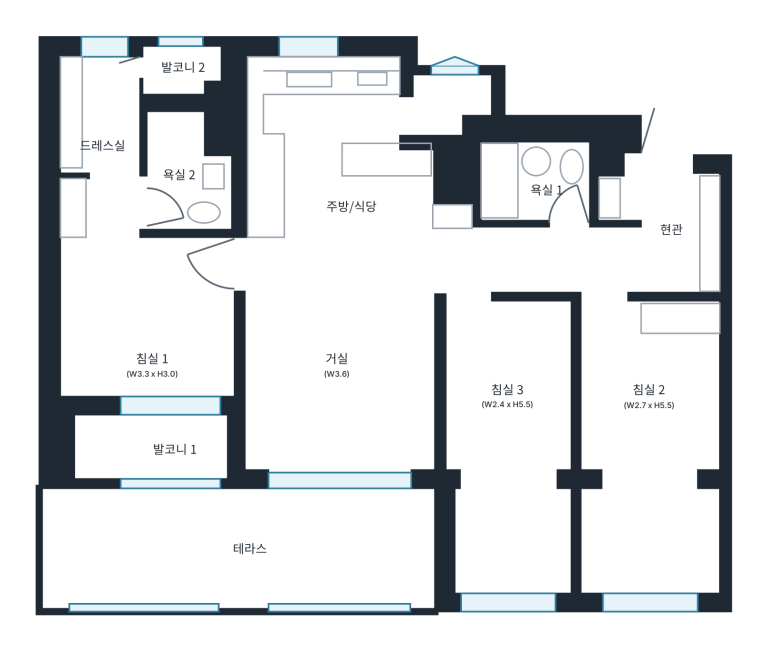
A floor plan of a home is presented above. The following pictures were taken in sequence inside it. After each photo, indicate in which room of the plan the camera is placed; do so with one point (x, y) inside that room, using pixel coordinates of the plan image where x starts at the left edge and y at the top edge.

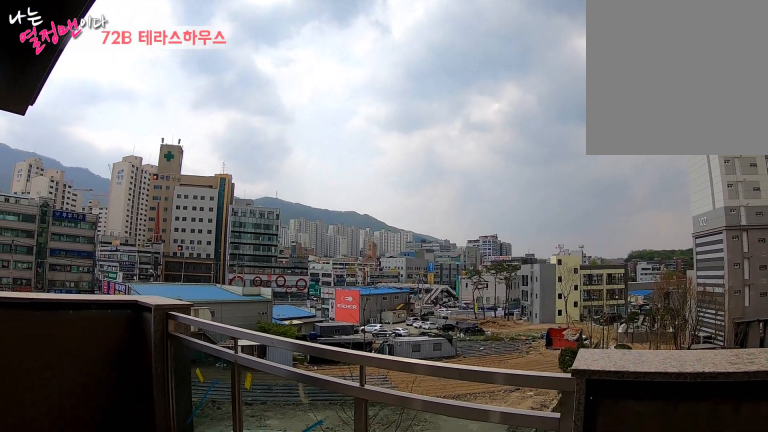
(245, 548)
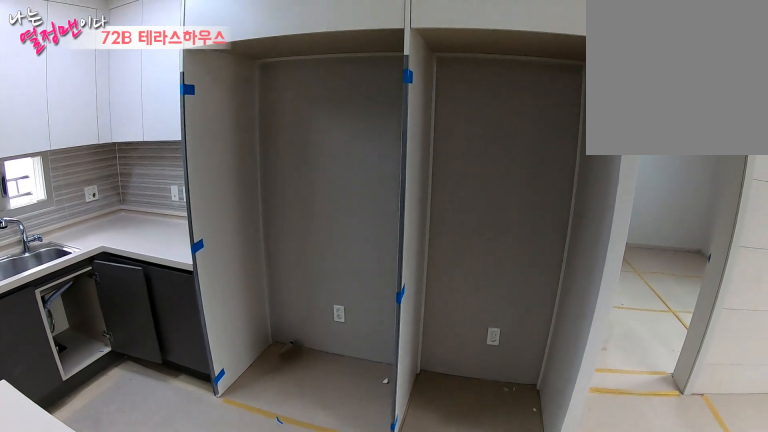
(344, 206)
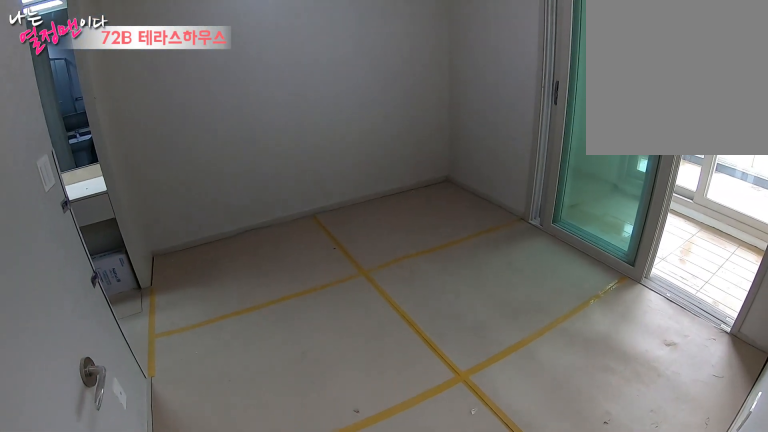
(152, 366)
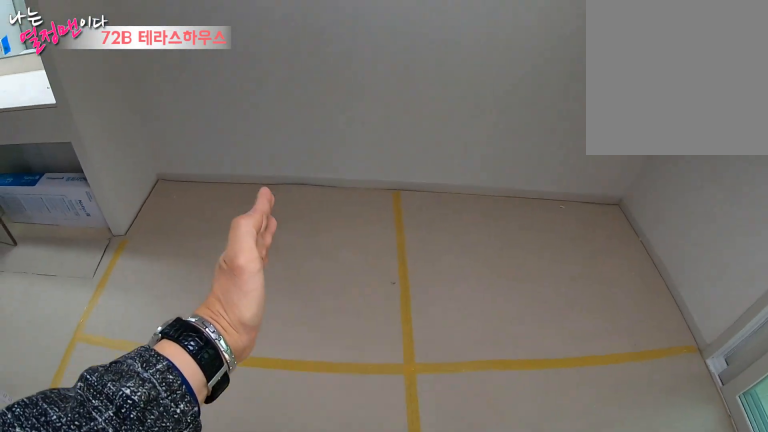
(152, 366)
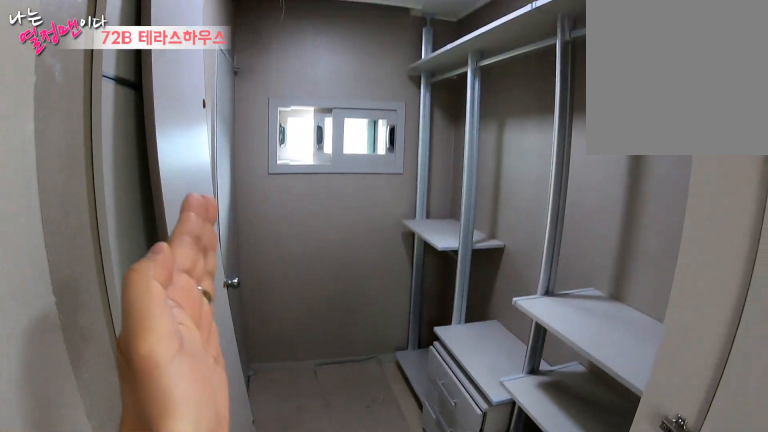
(99, 170)
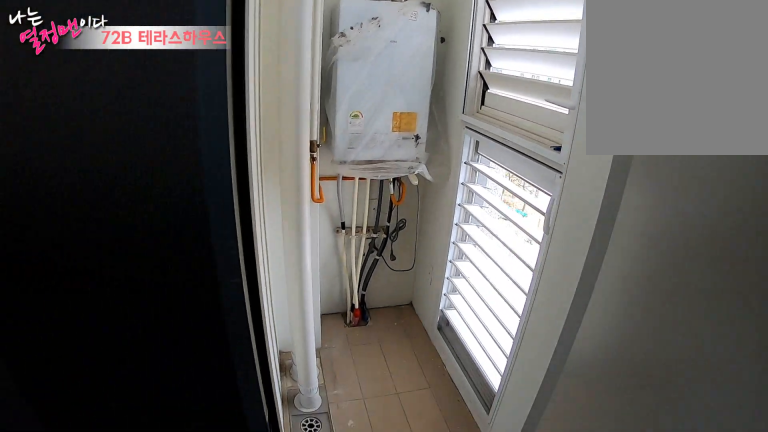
(99, 170)
